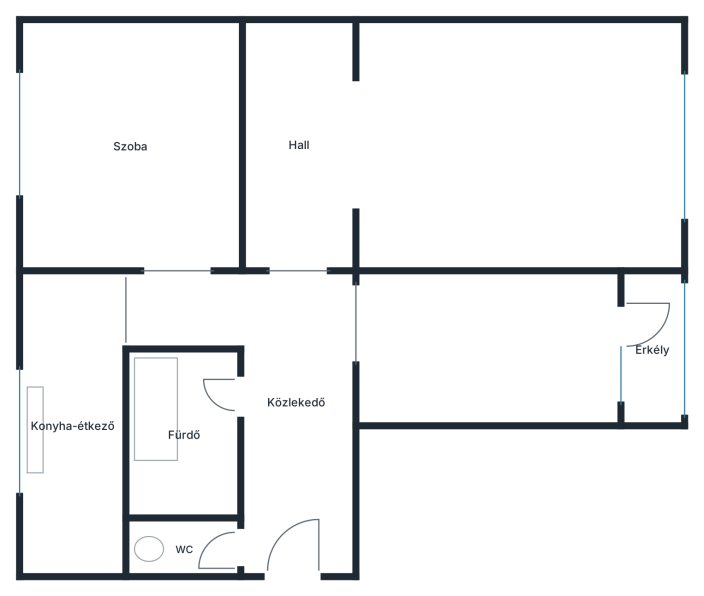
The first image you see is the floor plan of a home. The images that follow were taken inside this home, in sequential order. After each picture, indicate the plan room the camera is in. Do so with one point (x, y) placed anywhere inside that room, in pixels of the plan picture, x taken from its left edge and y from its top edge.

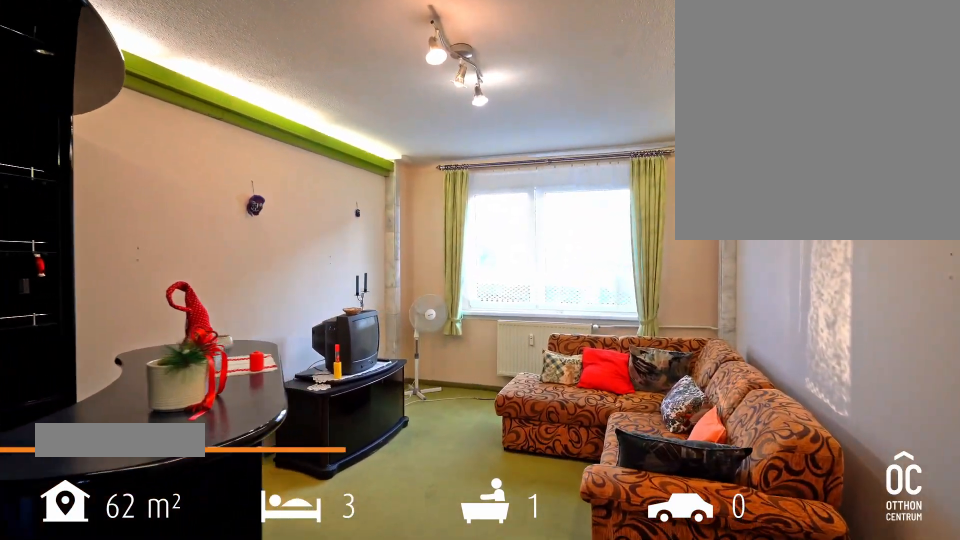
(513, 155)
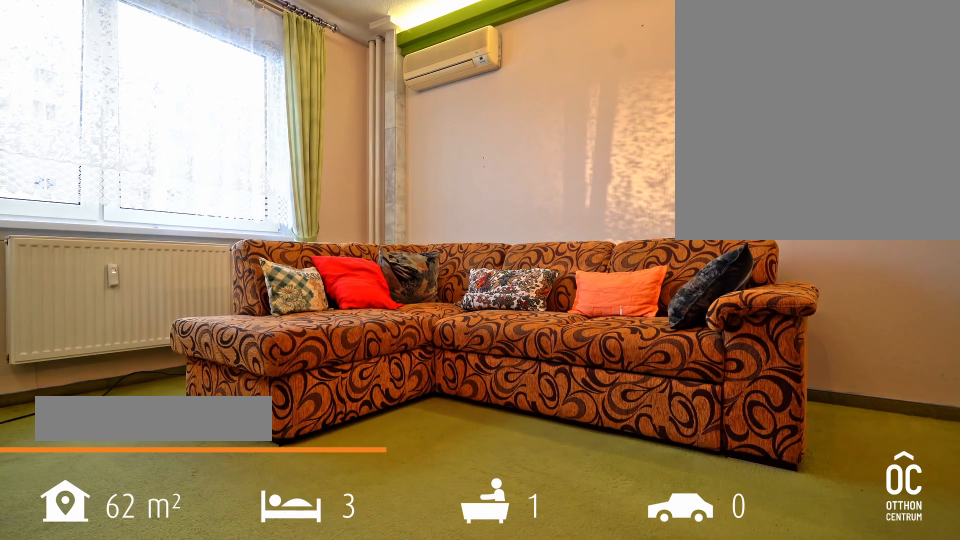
(513, 155)
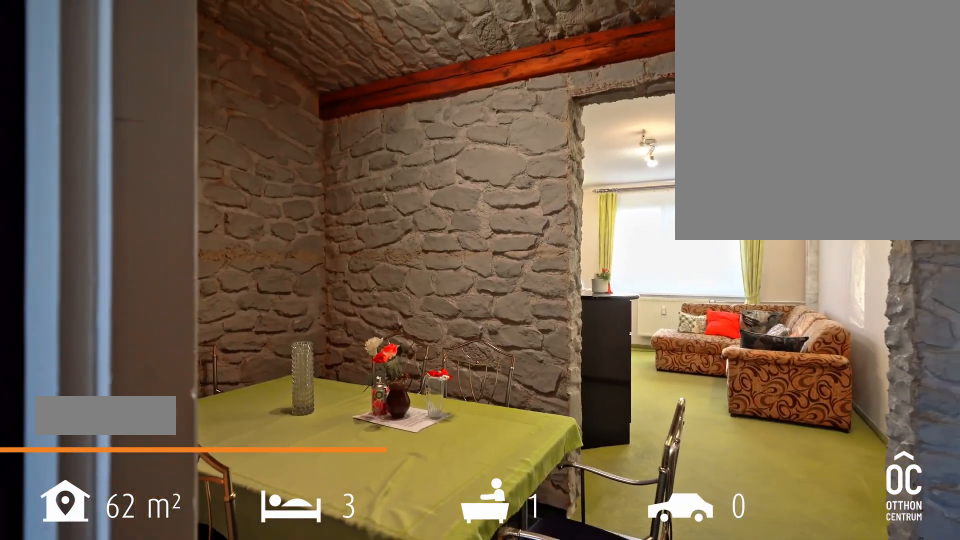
(301, 145)
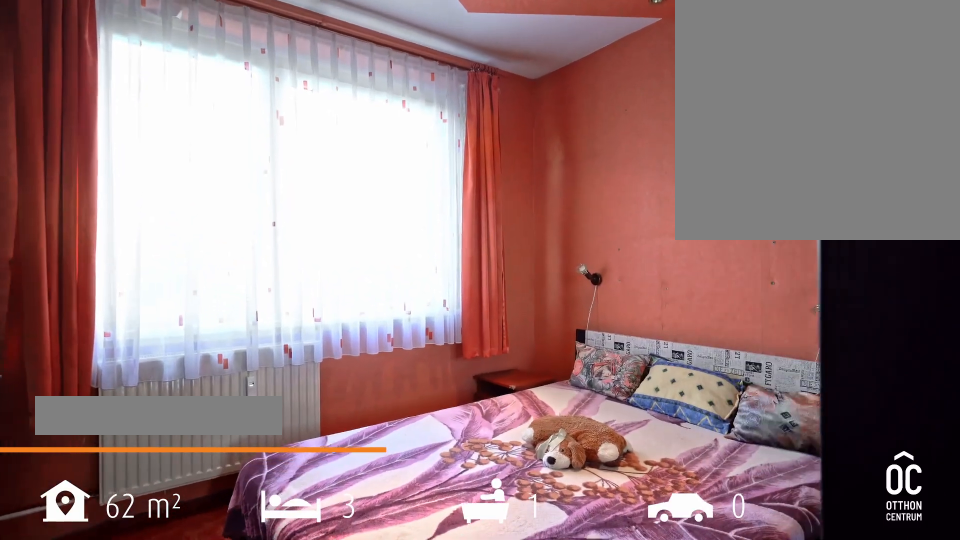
(144, 158)
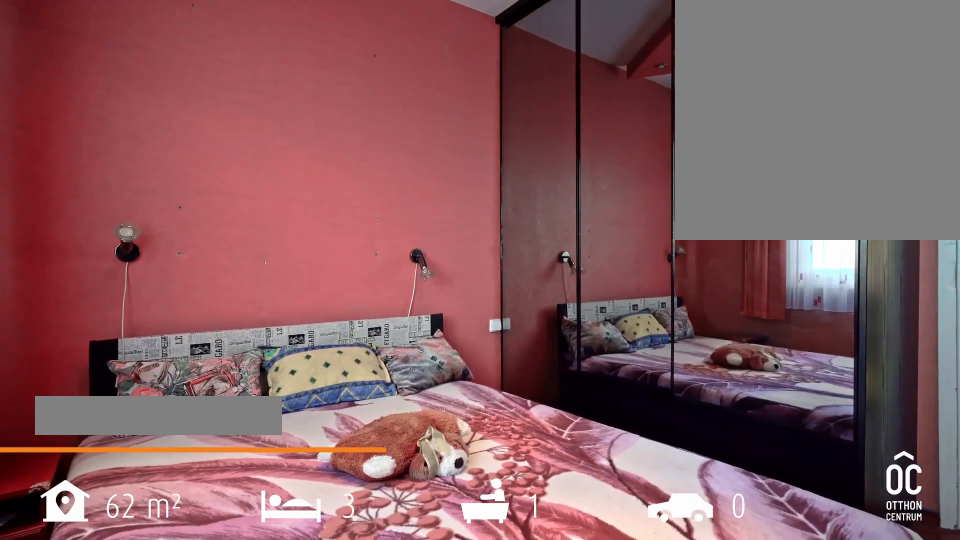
(144, 158)
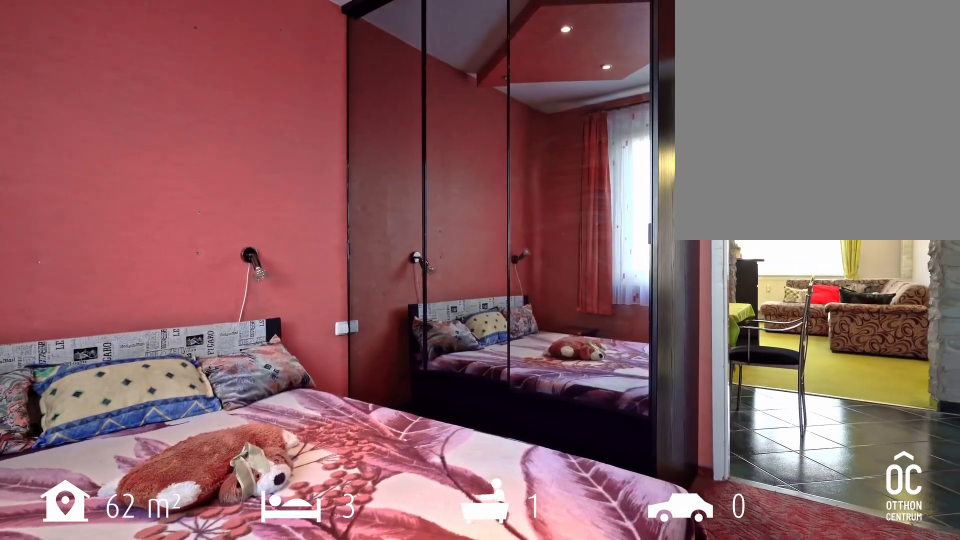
(144, 158)
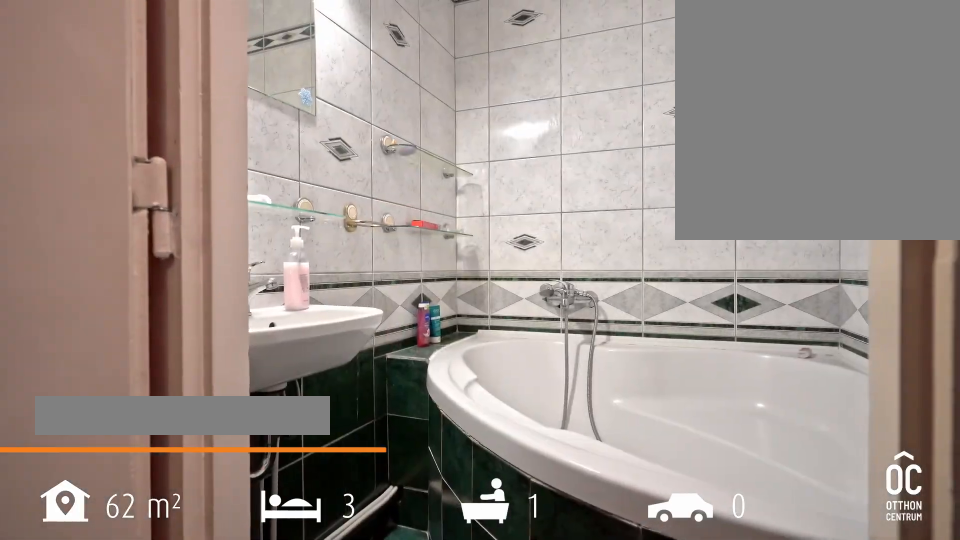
(184, 428)
